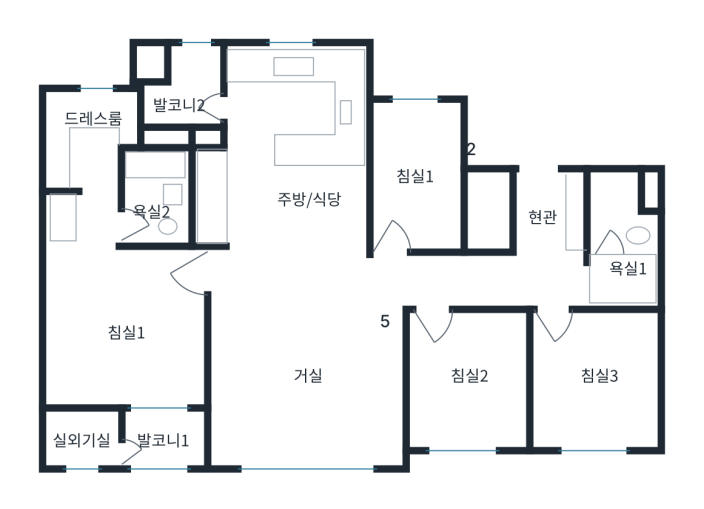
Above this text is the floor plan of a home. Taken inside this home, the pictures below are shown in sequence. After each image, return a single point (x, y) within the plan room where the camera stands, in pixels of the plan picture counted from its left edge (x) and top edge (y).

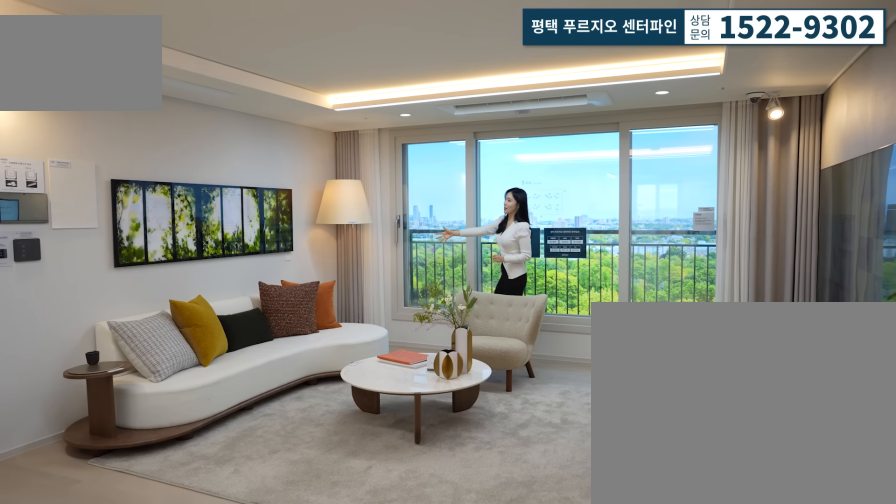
(301, 392)
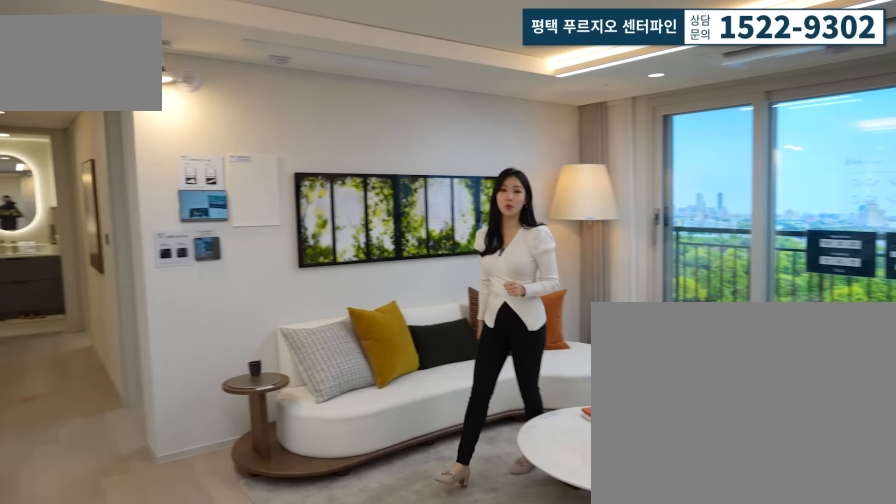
(302, 376)
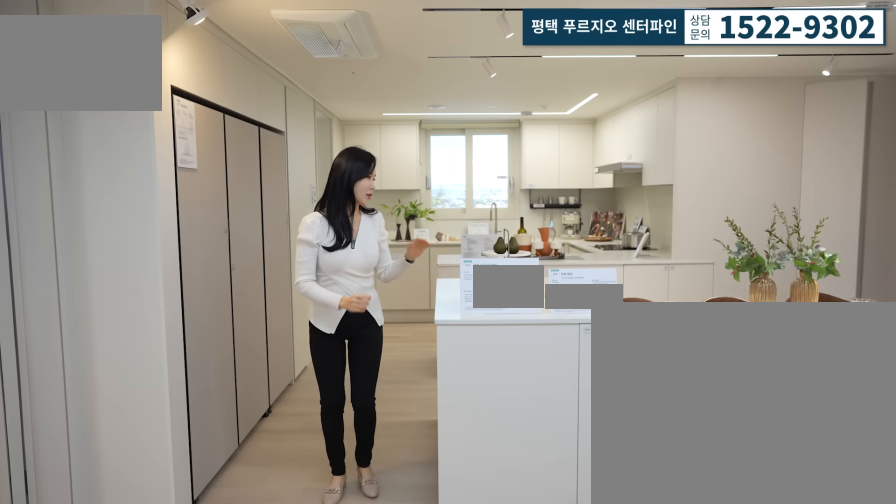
(301, 170)
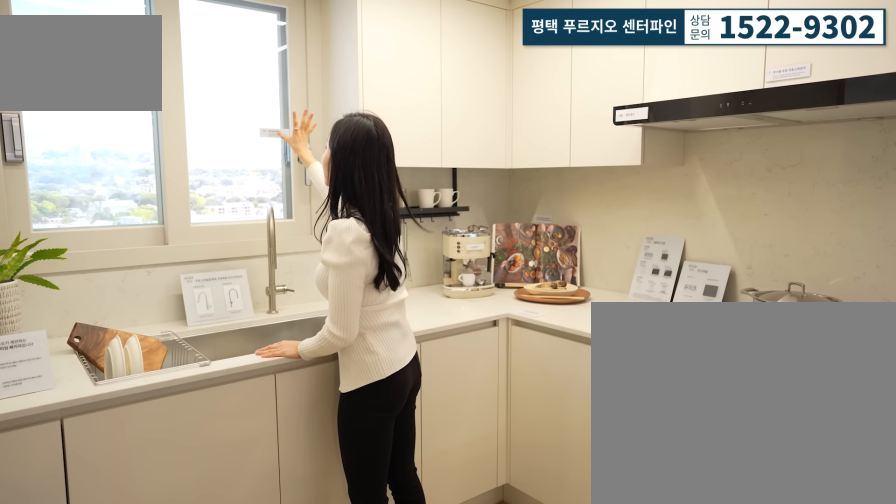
(301, 170)
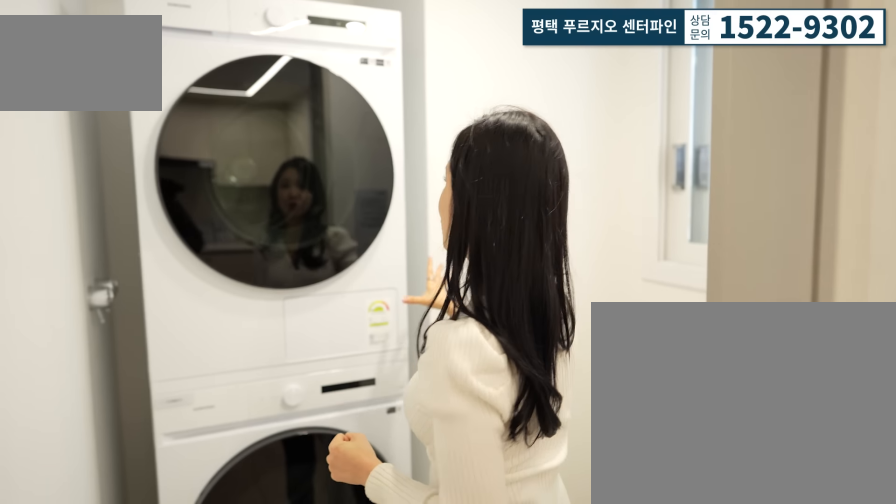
(175, 86)
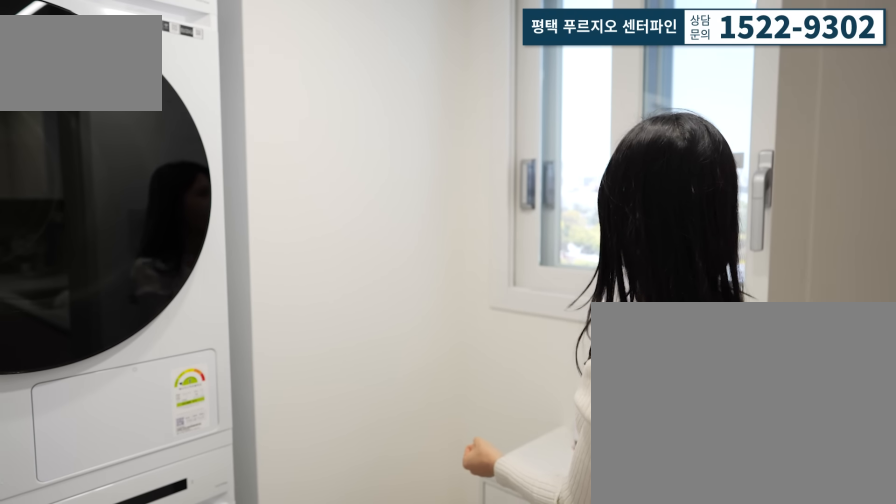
(175, 86)
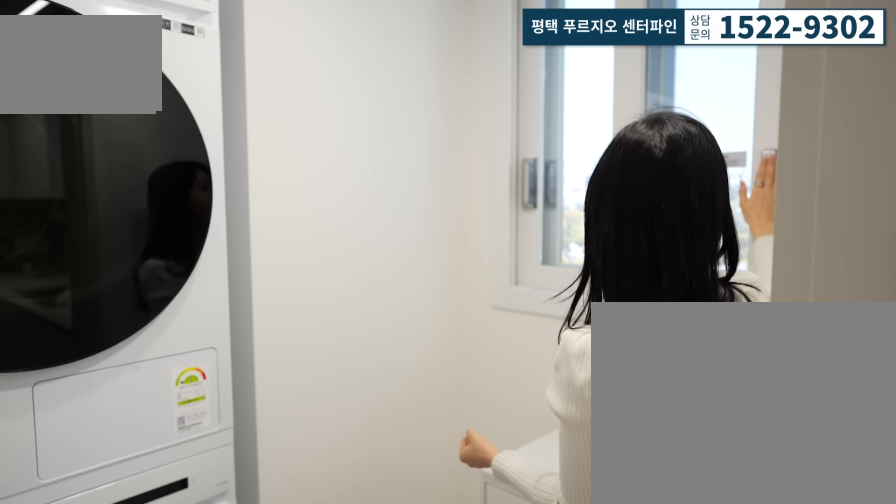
(155, 89)
